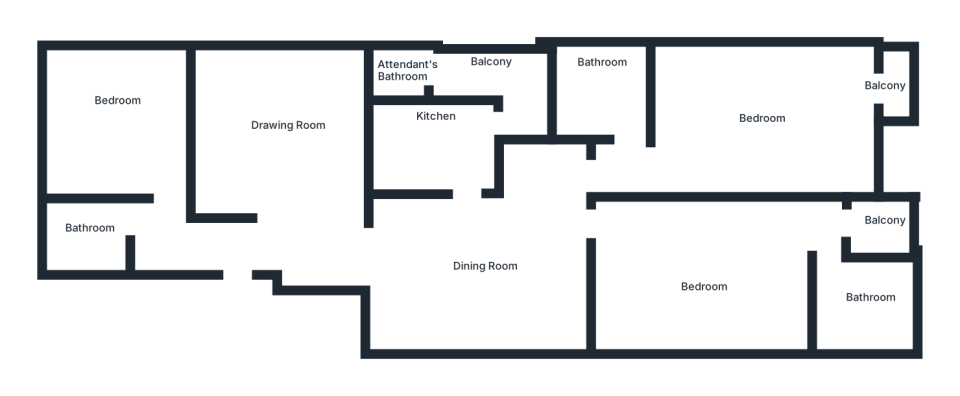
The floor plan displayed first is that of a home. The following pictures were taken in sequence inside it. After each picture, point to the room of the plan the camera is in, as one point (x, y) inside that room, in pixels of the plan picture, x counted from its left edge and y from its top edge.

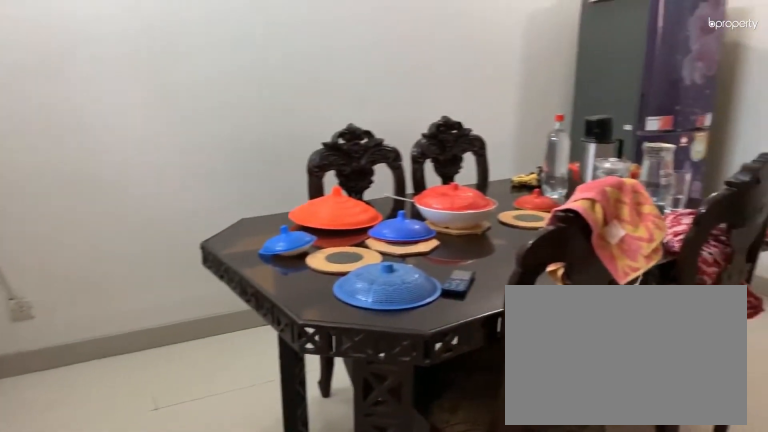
(473, 274)
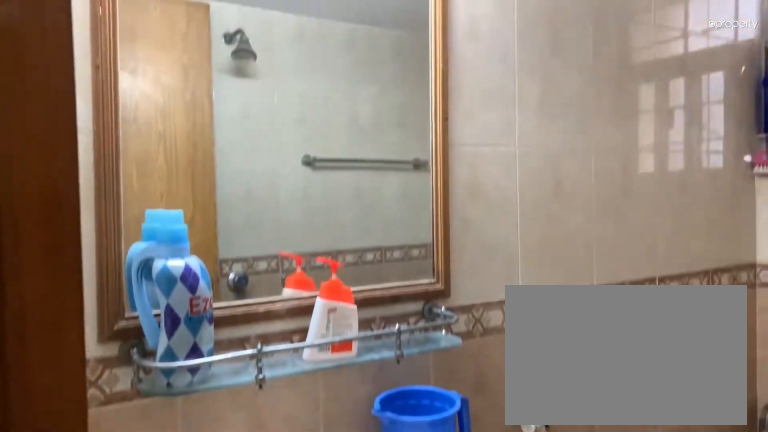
(88, 230)
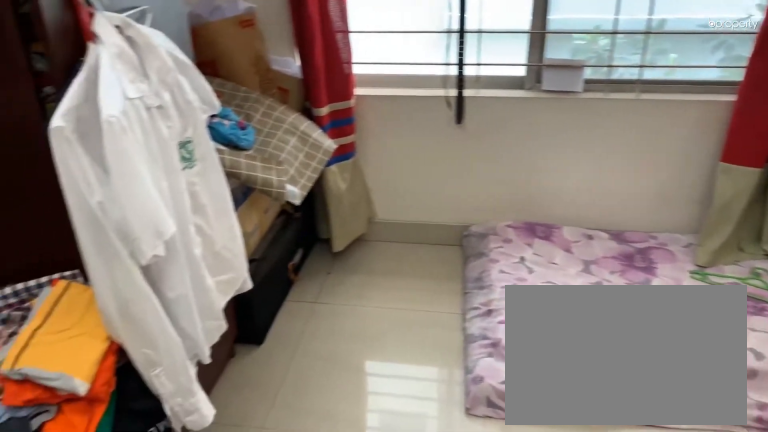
(121, 125)
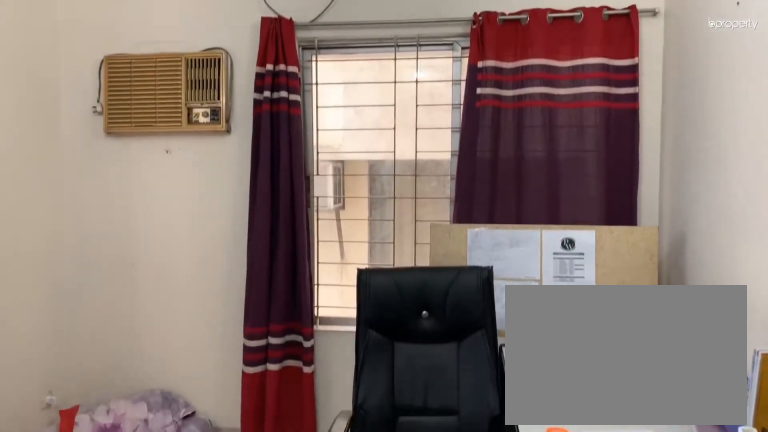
(128, 128)
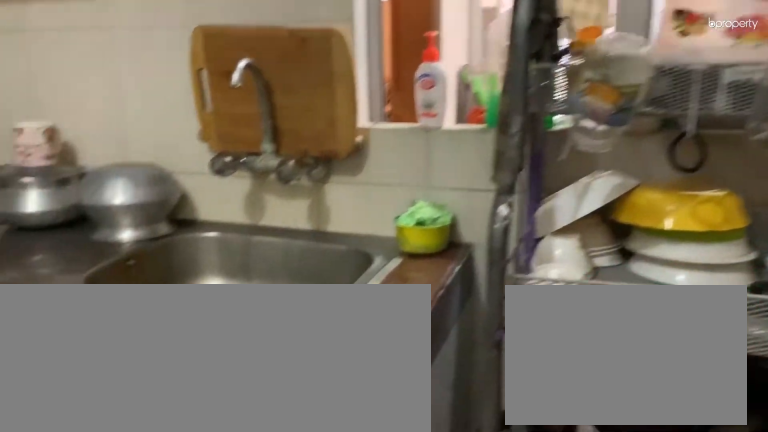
(450, 141)
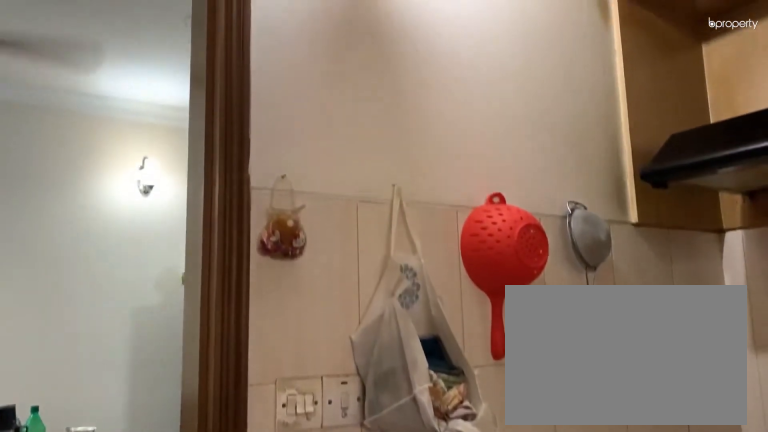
(450, 141)
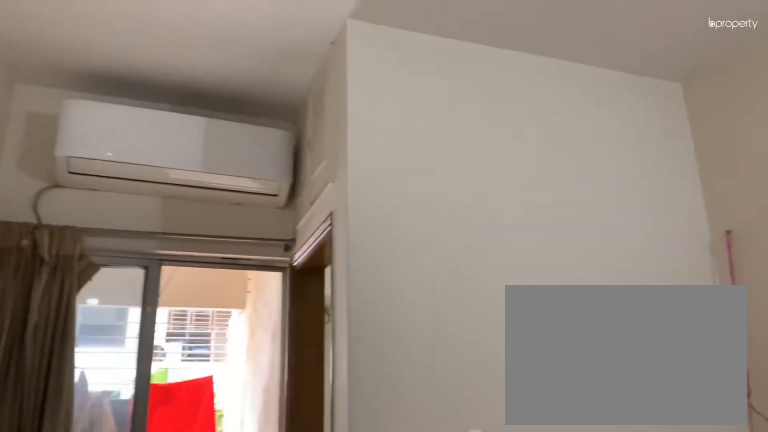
(711, 265)
